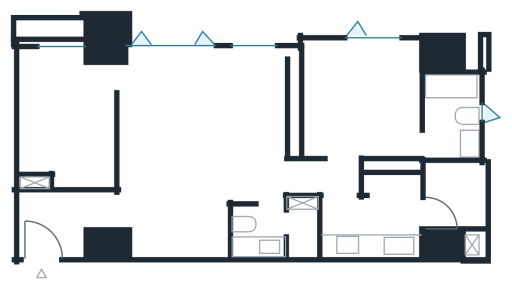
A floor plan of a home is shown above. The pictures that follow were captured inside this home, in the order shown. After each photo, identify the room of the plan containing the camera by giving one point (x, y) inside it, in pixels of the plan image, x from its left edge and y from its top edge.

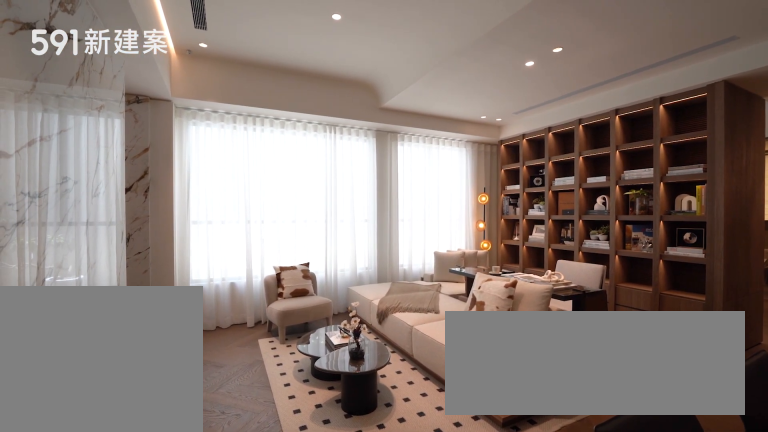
(173, 111)
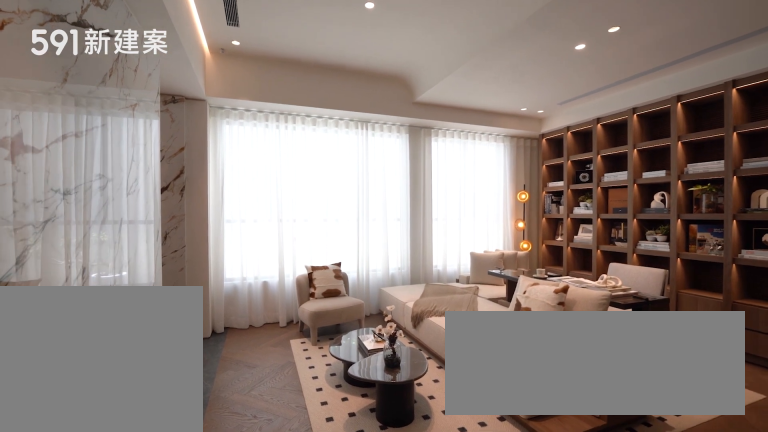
(173, 111)
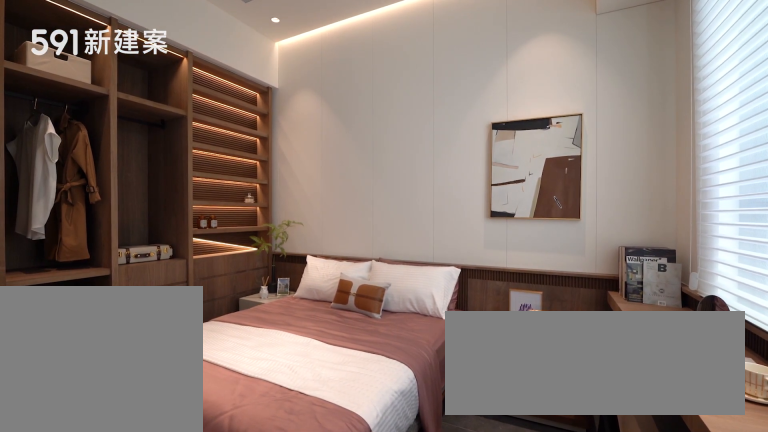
(66, 121)
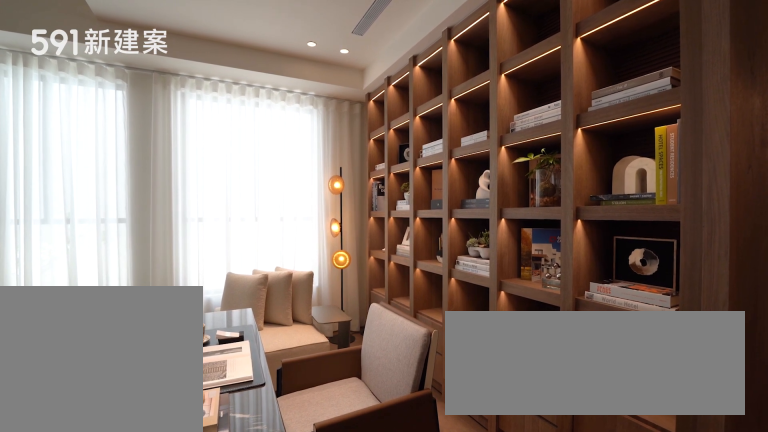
(265, 111)
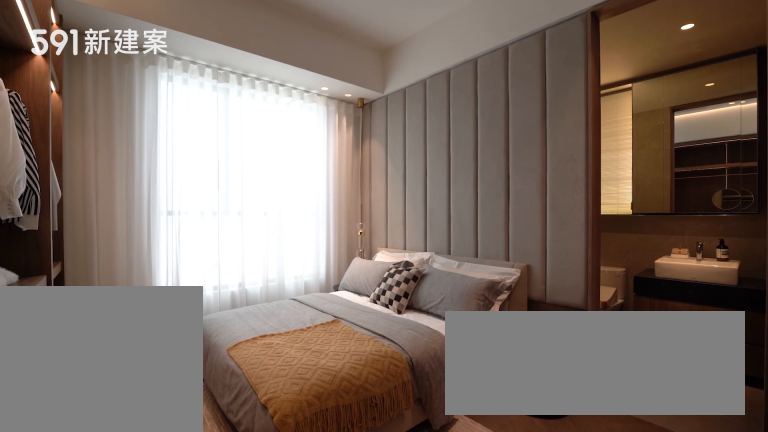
(363, 100)
